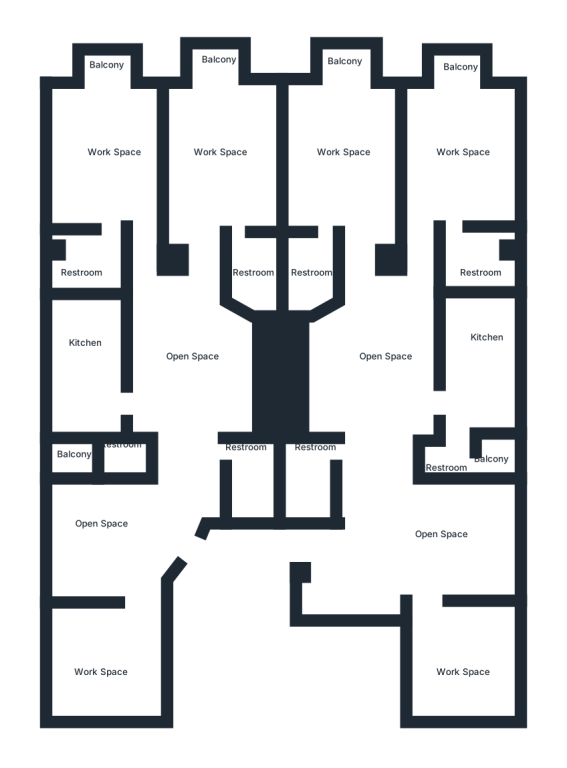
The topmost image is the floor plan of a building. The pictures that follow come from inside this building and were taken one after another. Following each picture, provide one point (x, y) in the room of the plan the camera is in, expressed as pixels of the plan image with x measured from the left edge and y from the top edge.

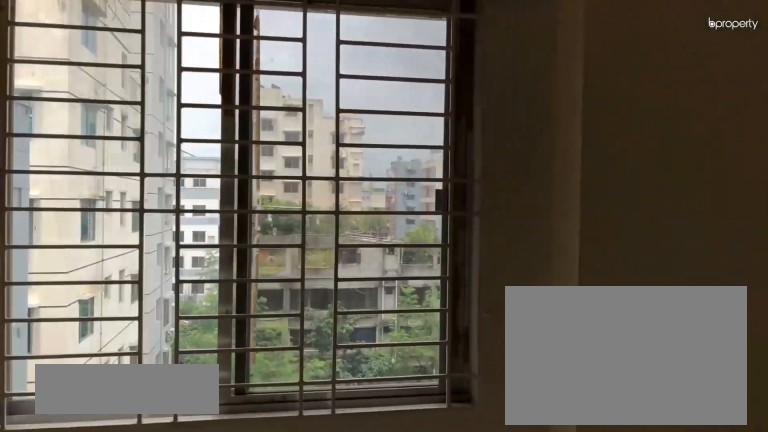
(116, 660)
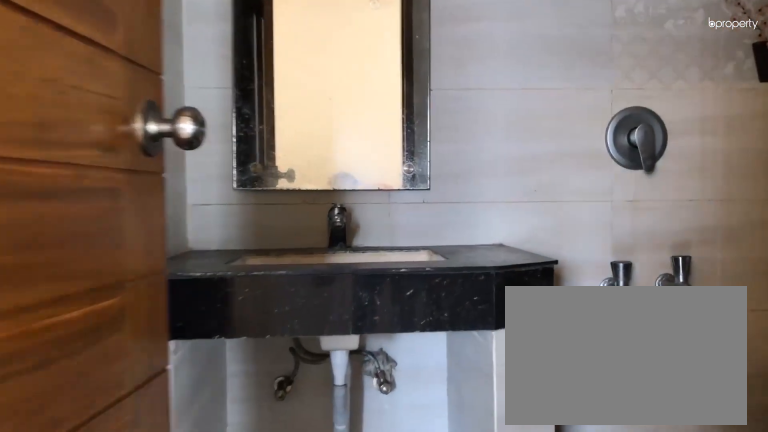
(253, 479)
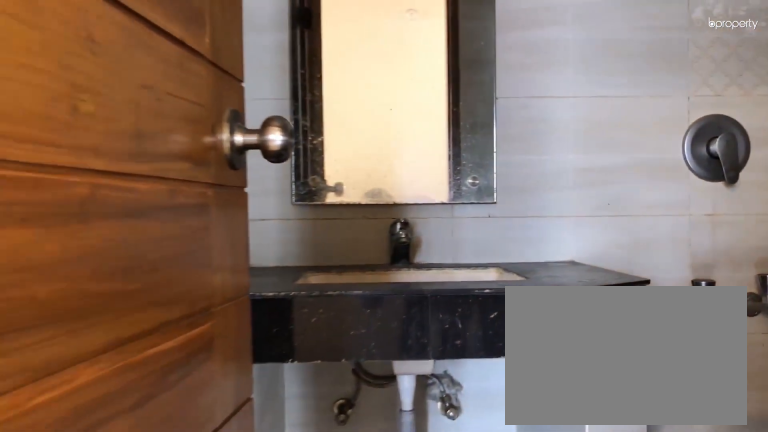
(253, 479)
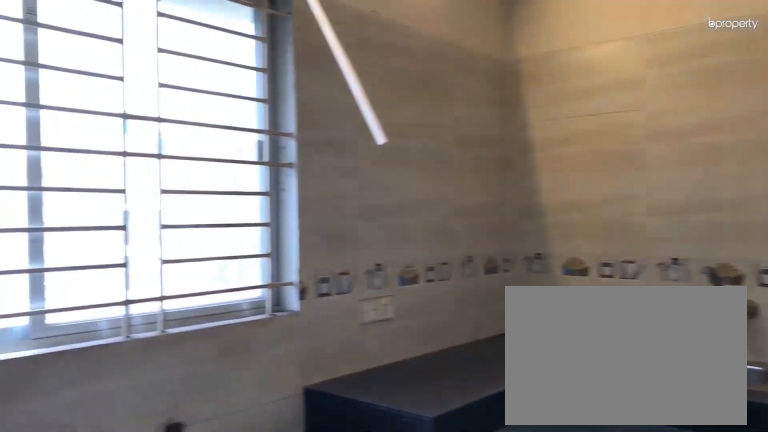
(89, 360)
